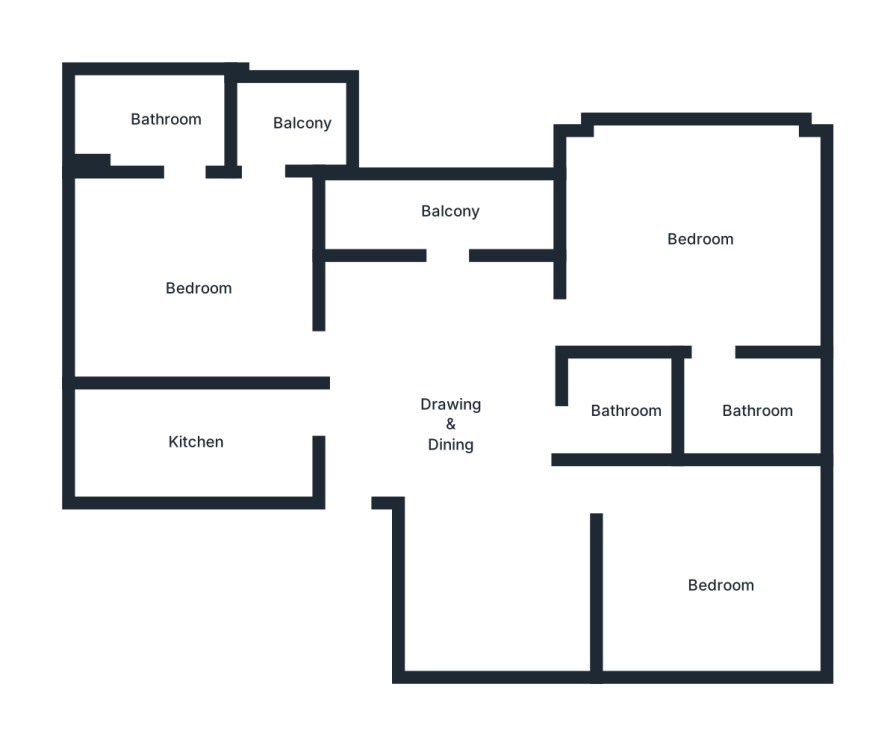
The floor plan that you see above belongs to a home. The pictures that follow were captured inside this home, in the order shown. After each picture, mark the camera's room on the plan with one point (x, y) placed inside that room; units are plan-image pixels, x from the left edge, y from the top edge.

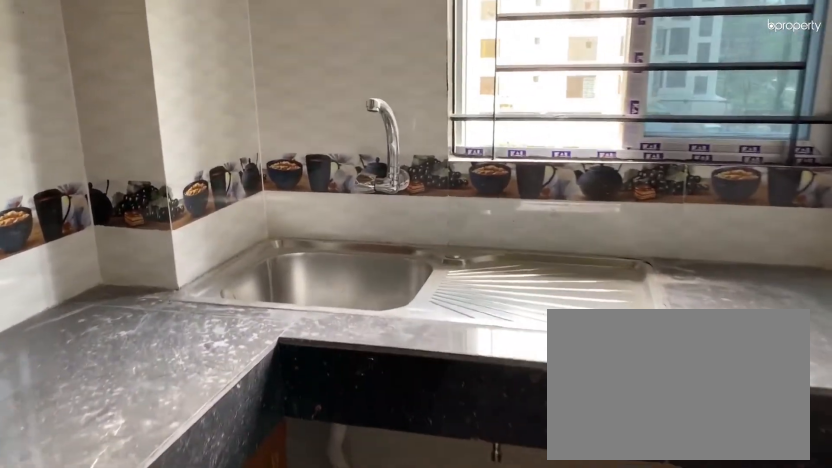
(195, 440)
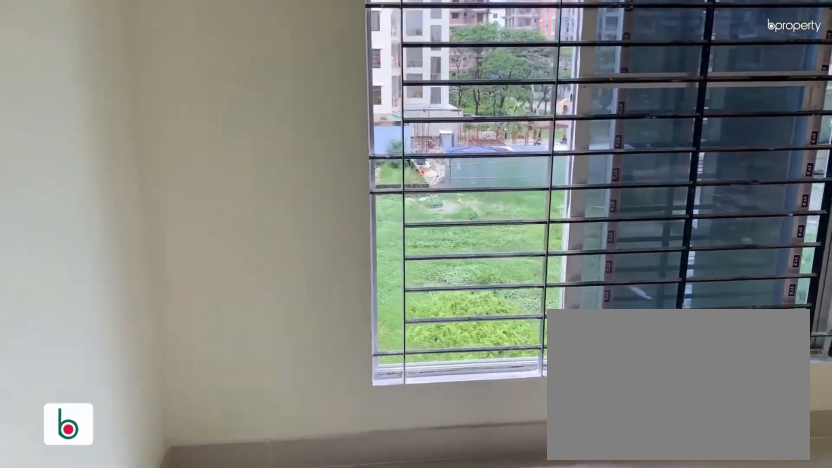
(196, 291)
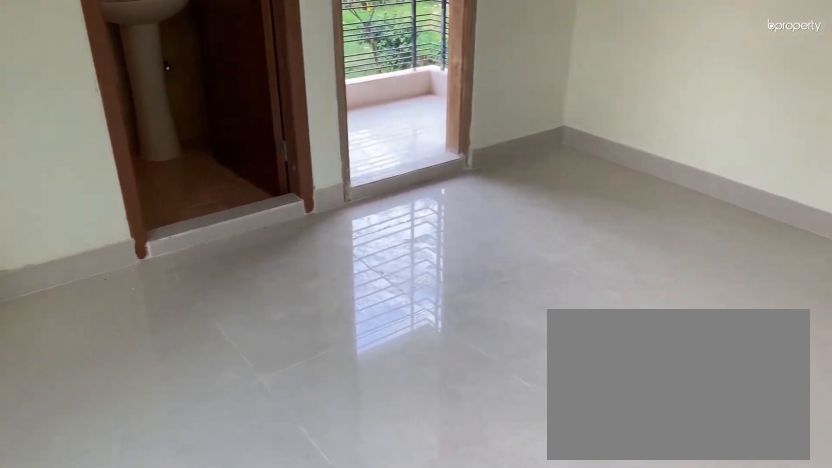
(196, 291)
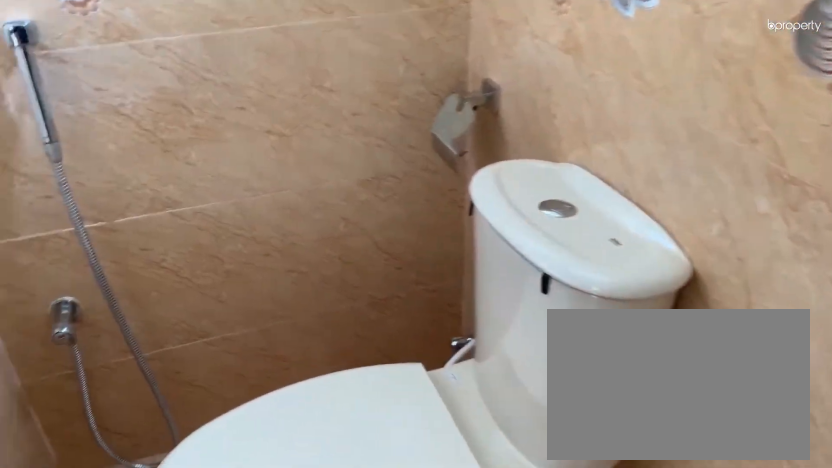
(168, 123)
